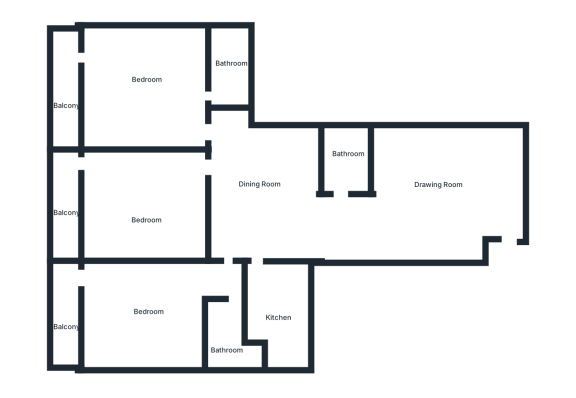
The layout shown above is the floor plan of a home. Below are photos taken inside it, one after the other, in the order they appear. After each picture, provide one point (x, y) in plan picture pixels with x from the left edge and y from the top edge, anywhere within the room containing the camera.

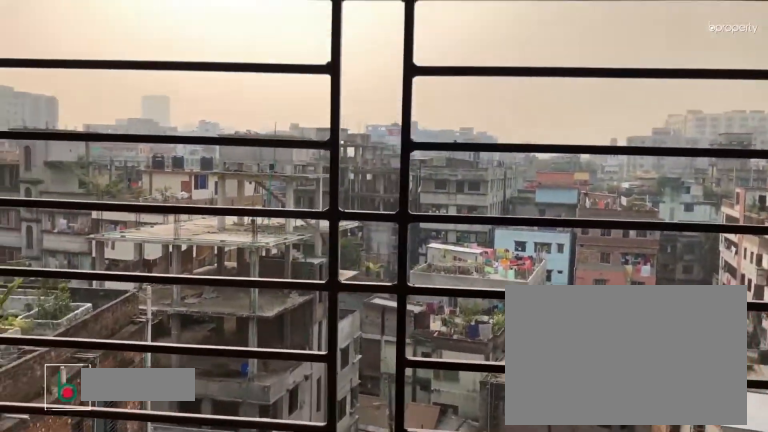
(62, 318)
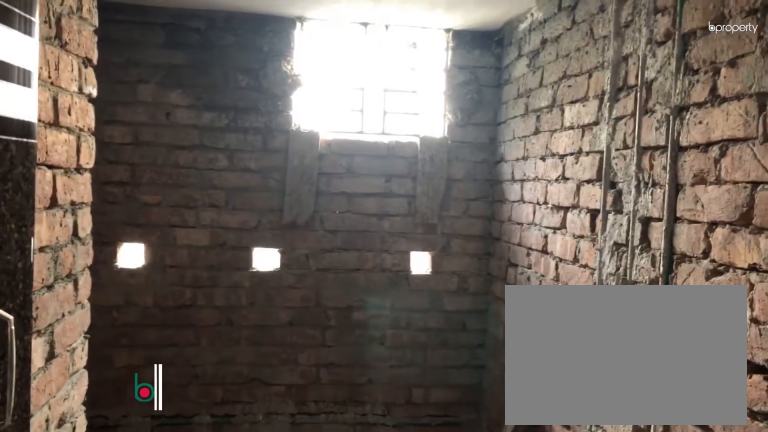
(227, 331)
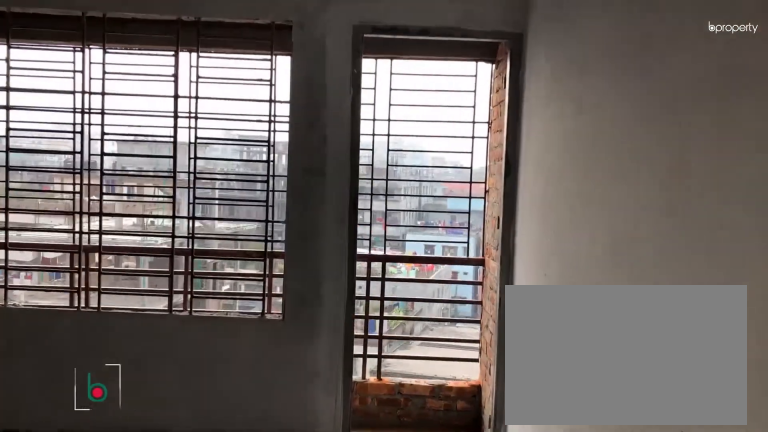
(144, 199)
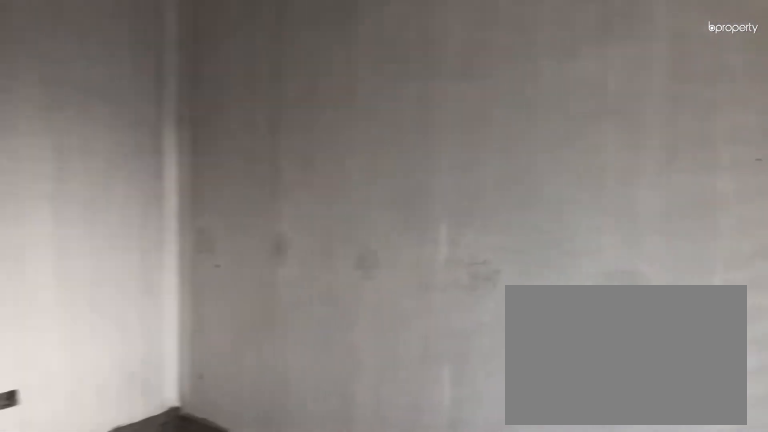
(144, 199)
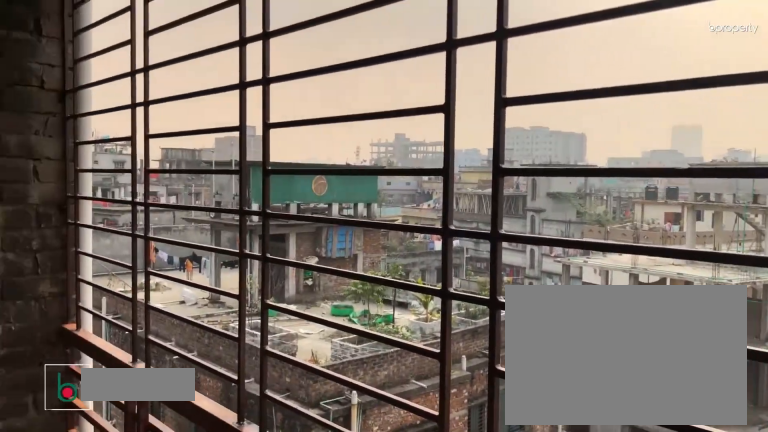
(61, 213)
